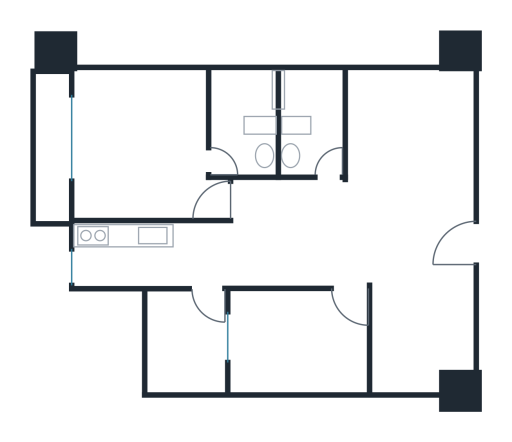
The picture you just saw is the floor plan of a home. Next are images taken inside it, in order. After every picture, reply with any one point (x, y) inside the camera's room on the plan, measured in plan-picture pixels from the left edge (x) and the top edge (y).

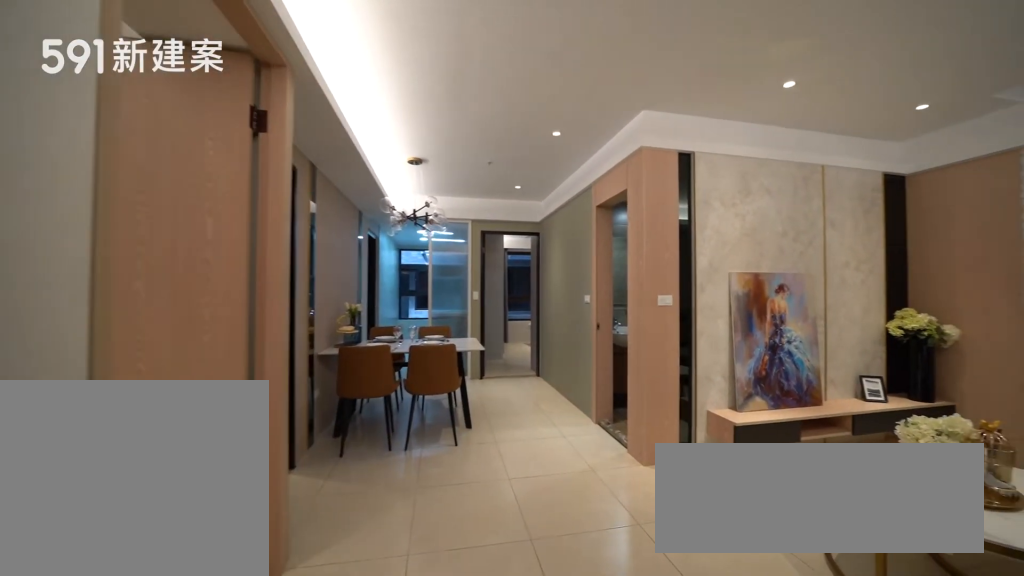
(420, 251)
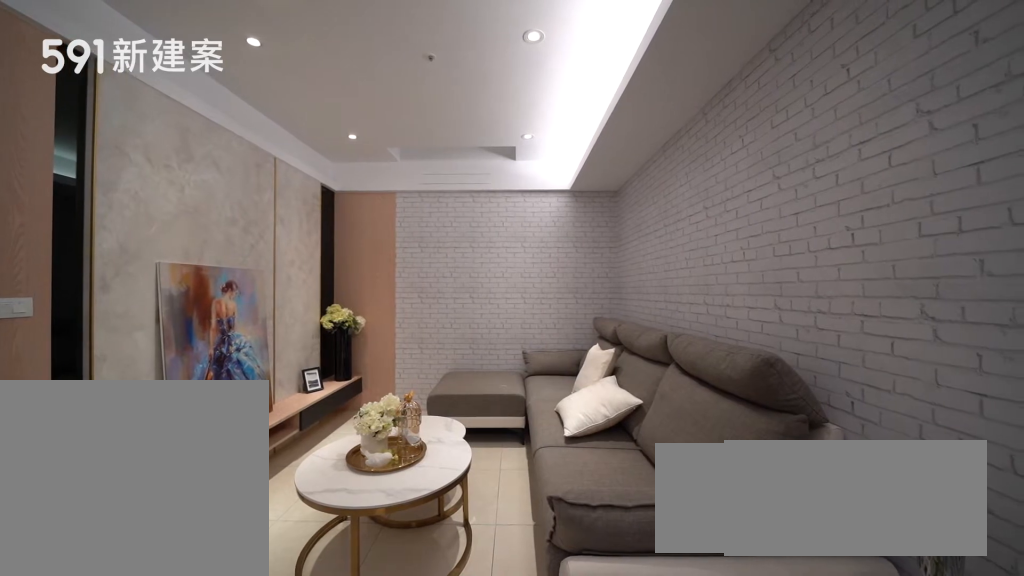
(413, 144)
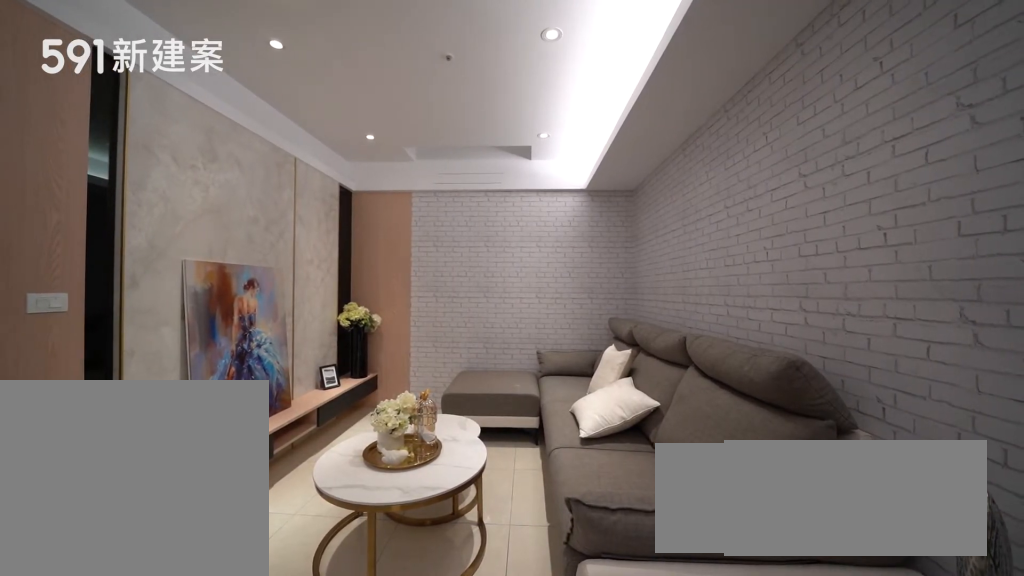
(413, 144)
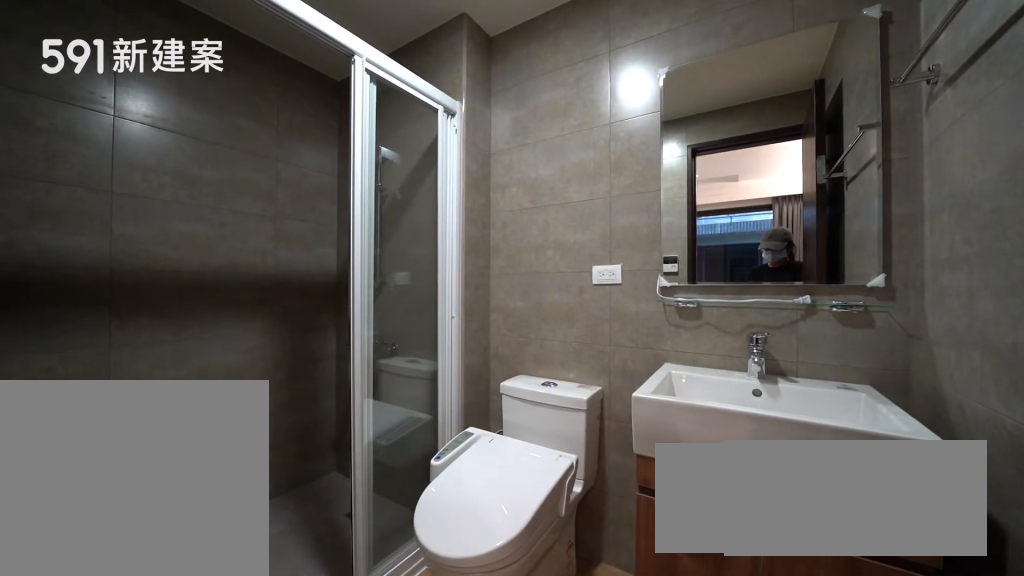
(245, 118)
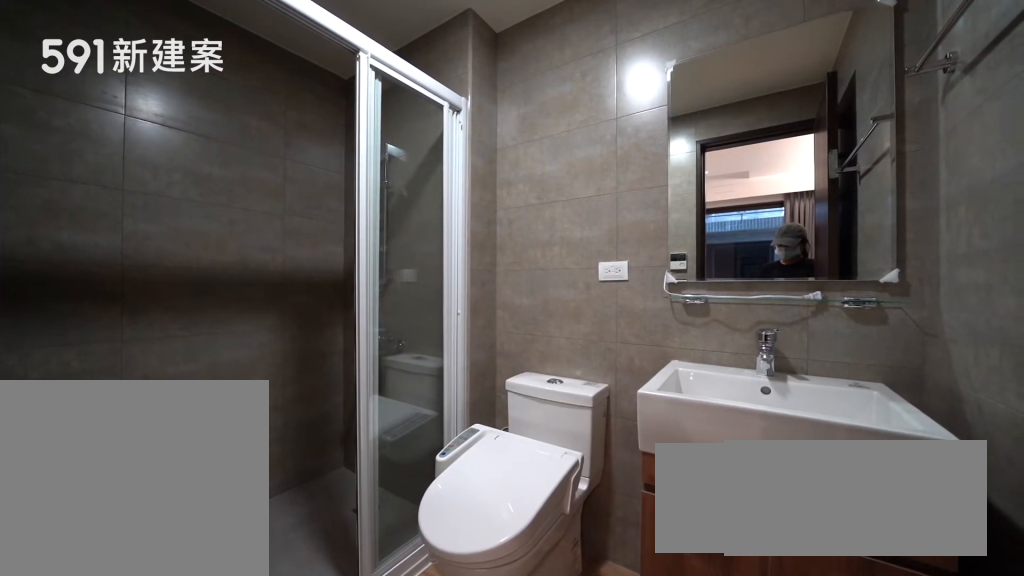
(245, 118)
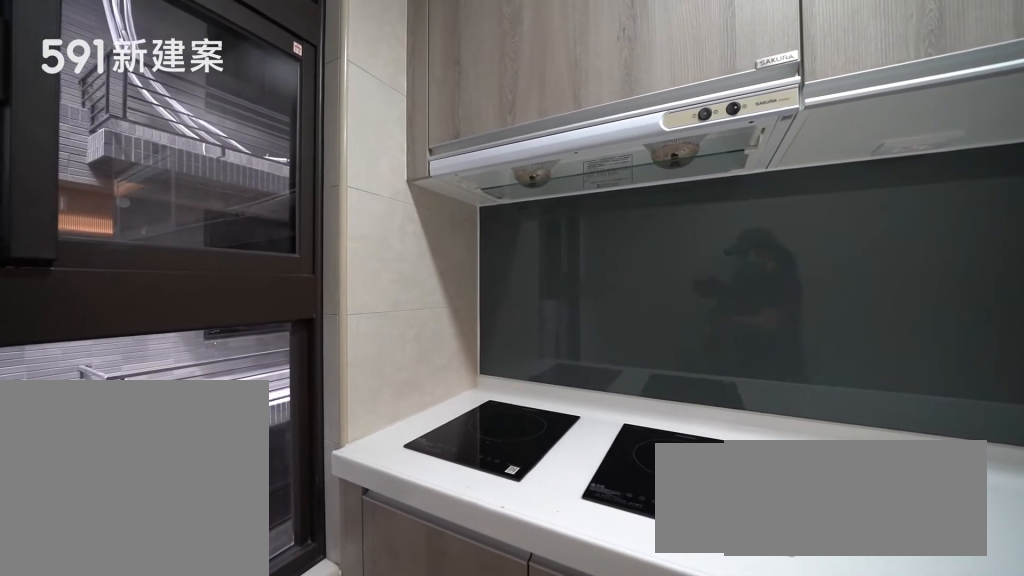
(145, 254)
